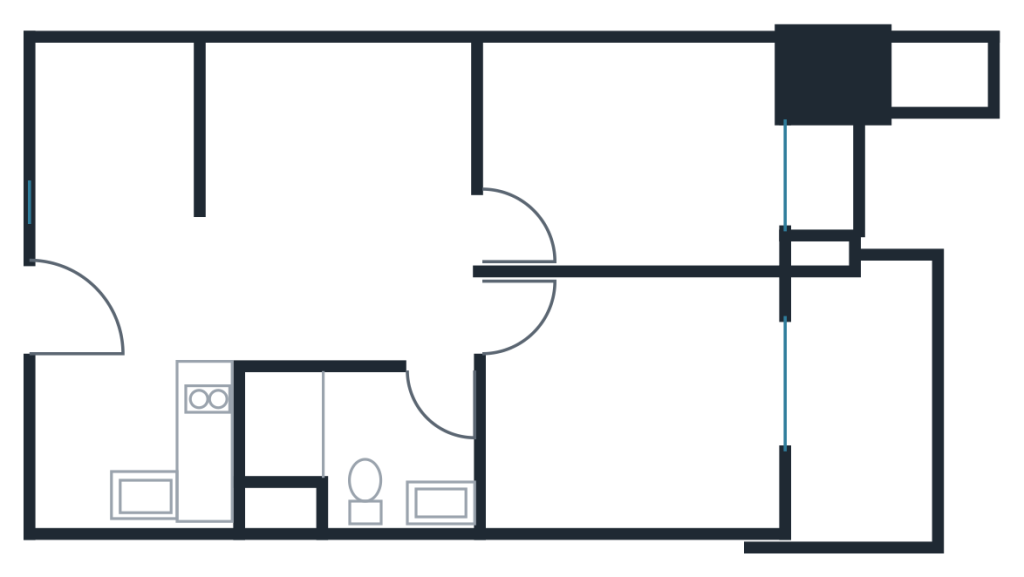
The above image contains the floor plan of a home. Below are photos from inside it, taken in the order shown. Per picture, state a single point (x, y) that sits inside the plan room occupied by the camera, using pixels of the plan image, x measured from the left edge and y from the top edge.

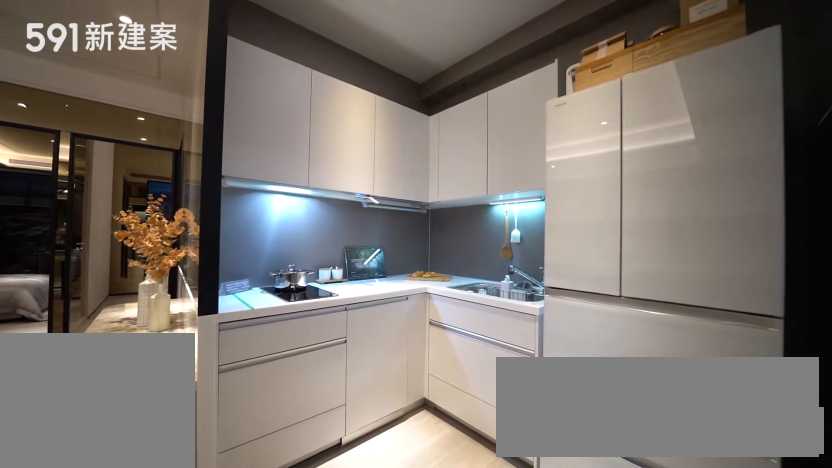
(137, 450)
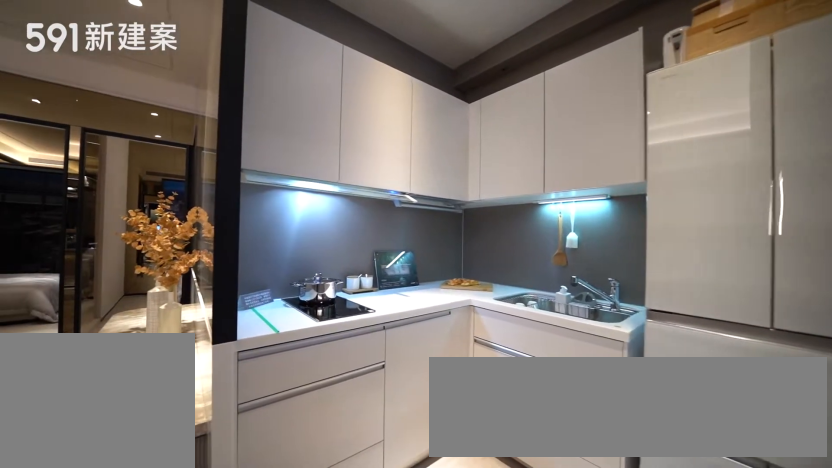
(137, 450)
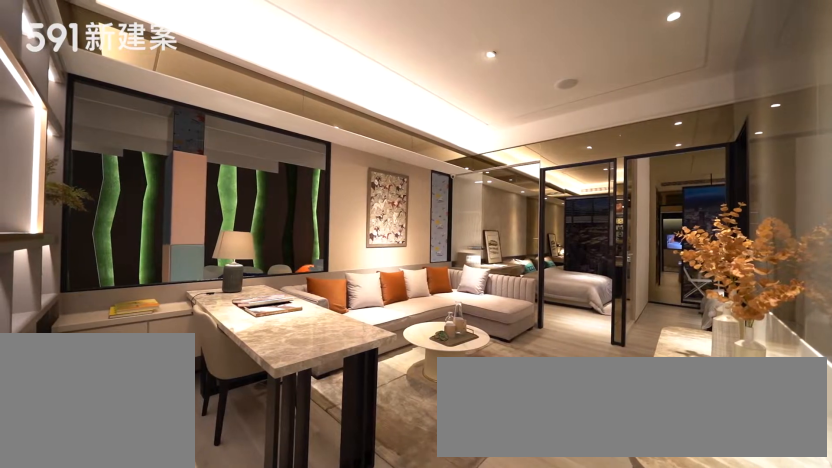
(265, 199)
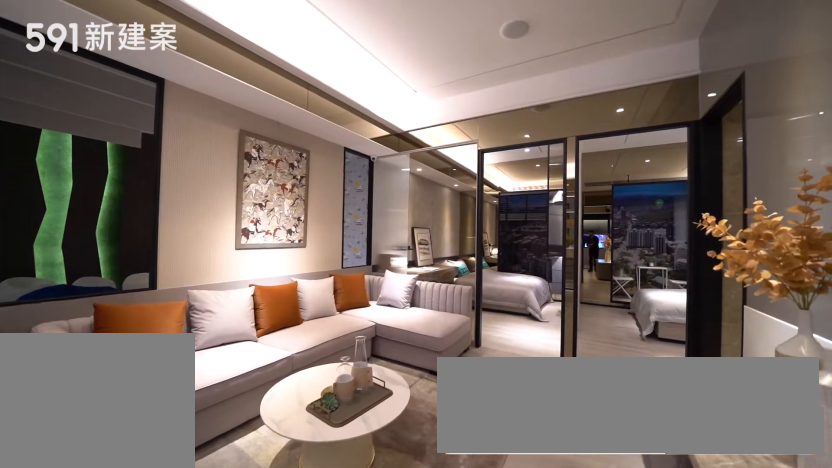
(265, 199)
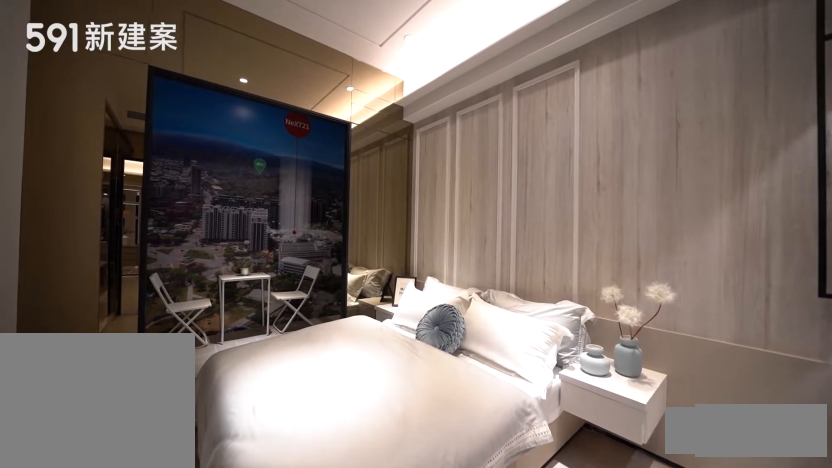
(644, 407)
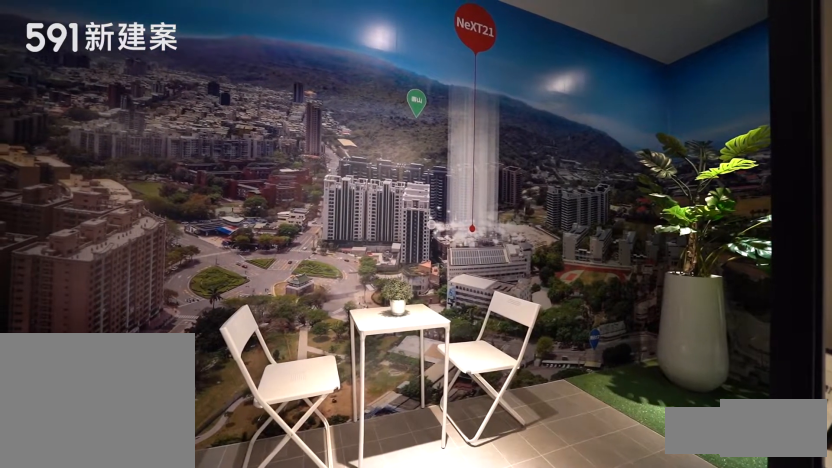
(866, 403)
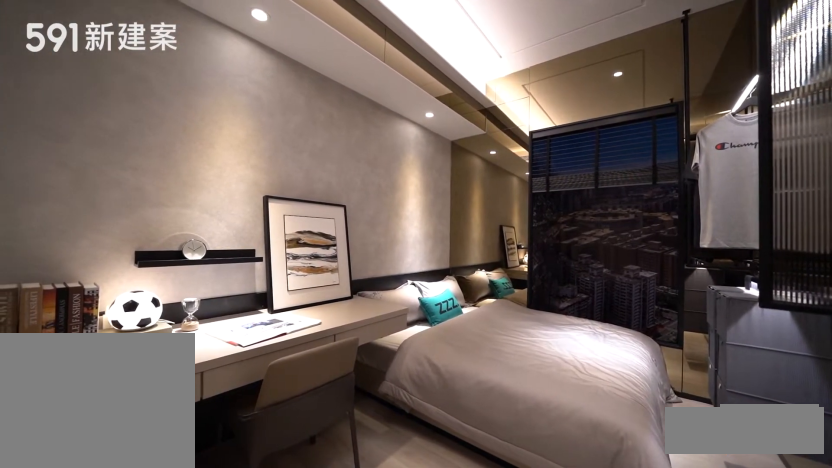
(643, 153)
